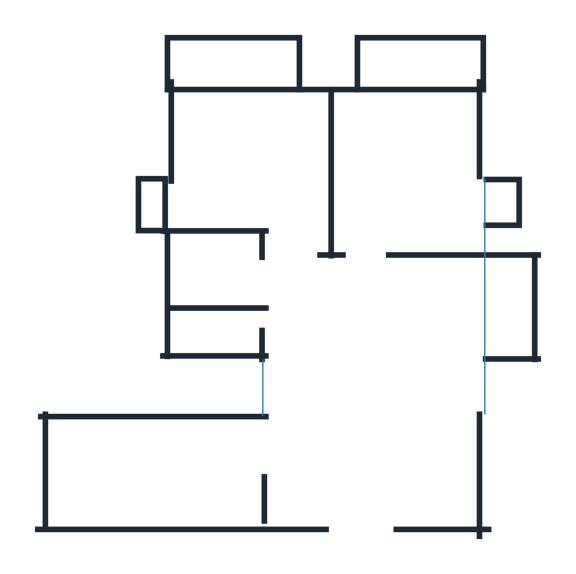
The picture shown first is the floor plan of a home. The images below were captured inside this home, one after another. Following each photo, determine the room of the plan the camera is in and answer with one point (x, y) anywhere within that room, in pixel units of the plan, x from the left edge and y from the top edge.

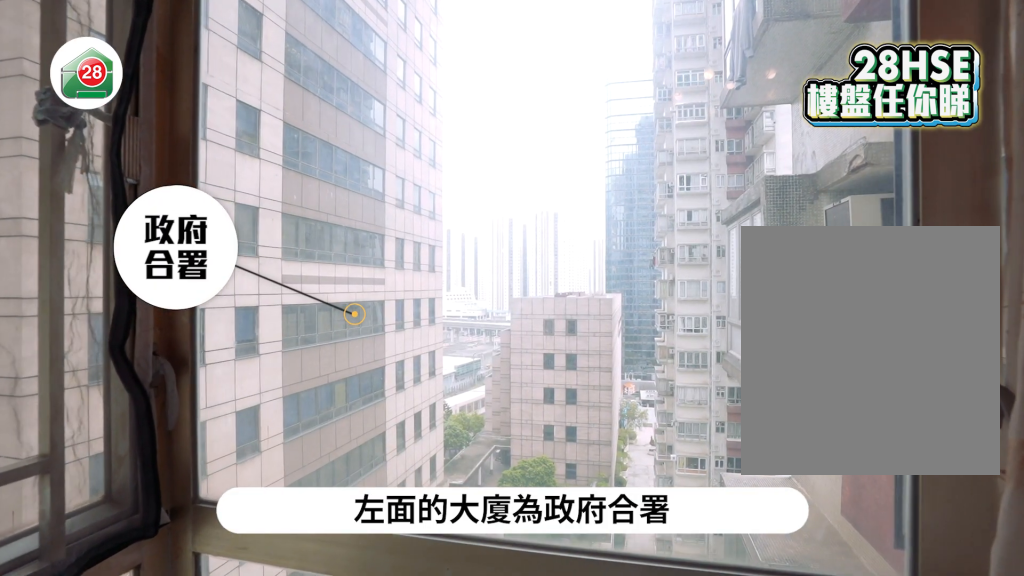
(375, 404)
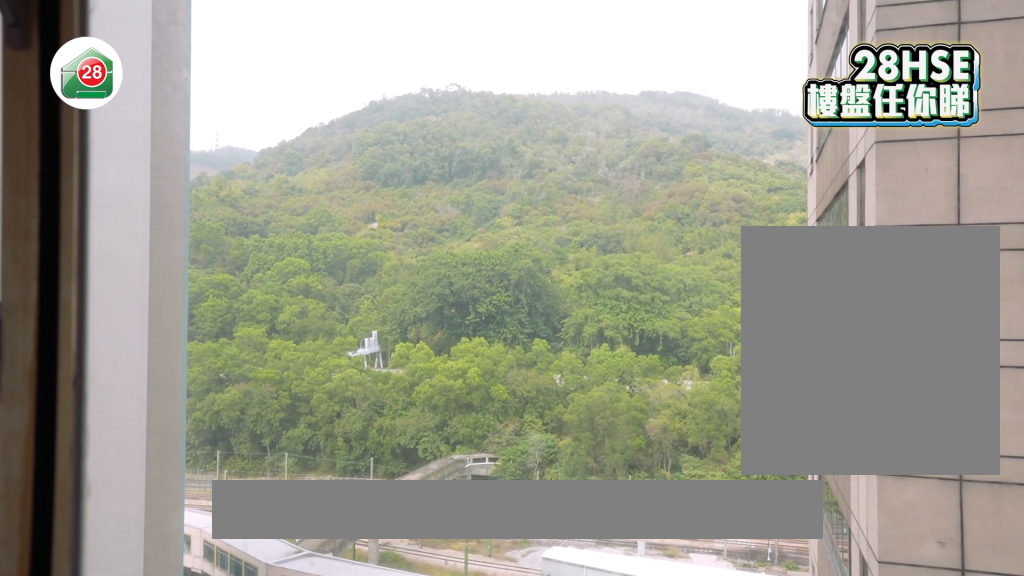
(408, 171)
